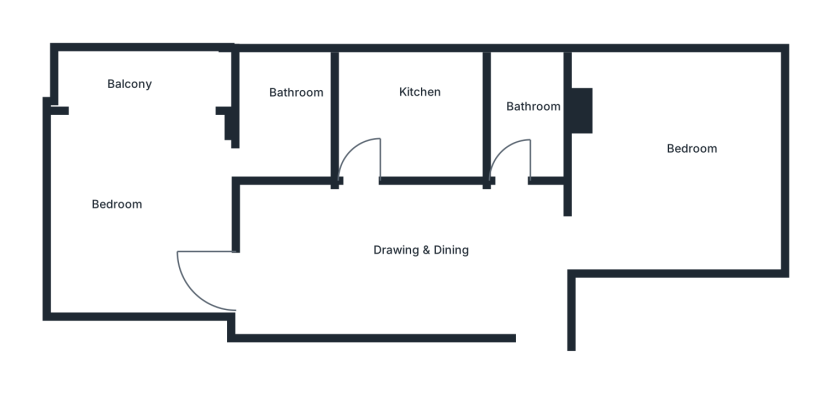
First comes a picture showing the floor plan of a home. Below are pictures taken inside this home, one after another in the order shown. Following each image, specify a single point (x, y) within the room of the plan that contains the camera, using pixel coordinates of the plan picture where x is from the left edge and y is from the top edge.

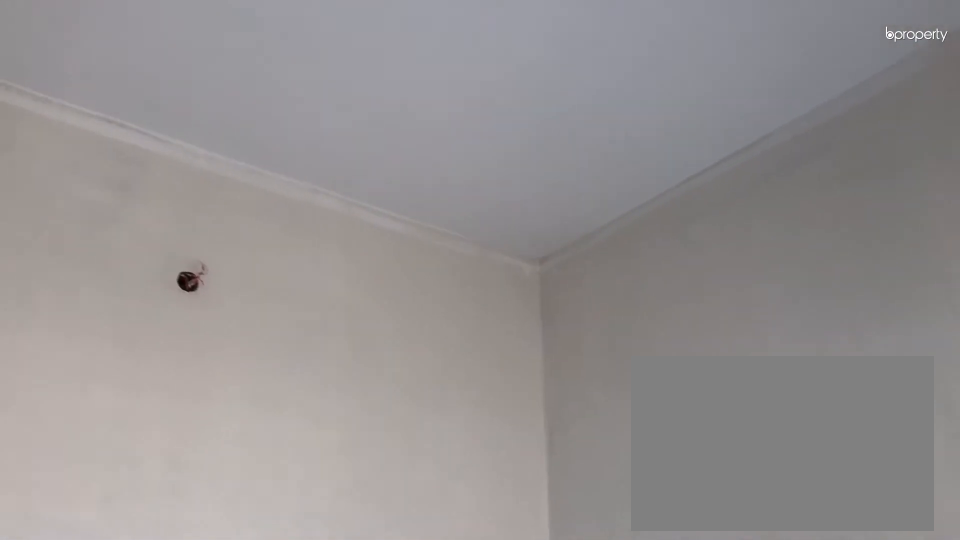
(147, 171)
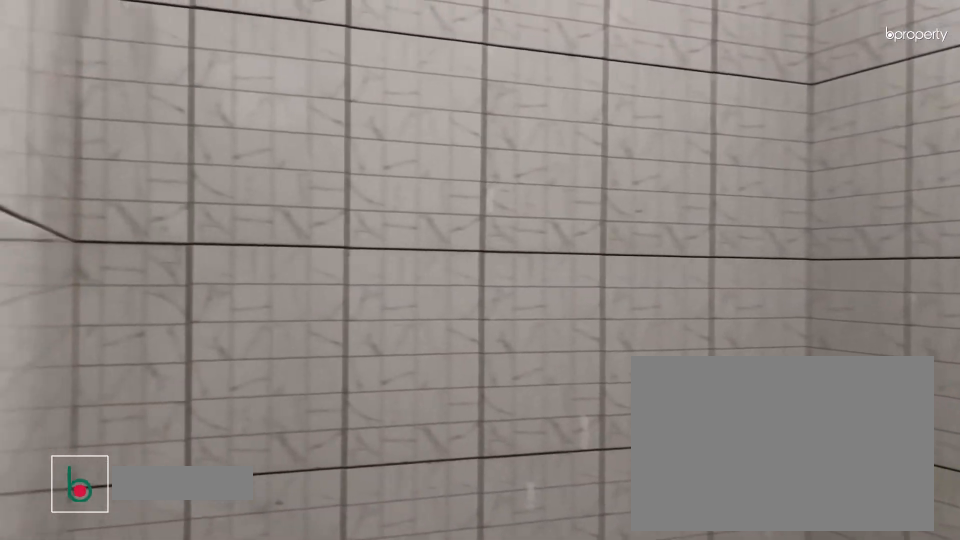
(294, 120)
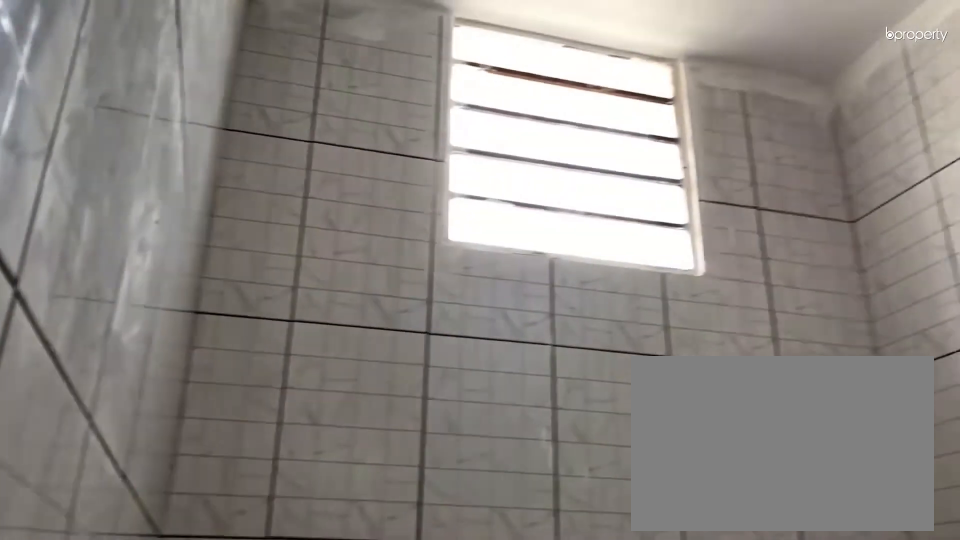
(294, 120)
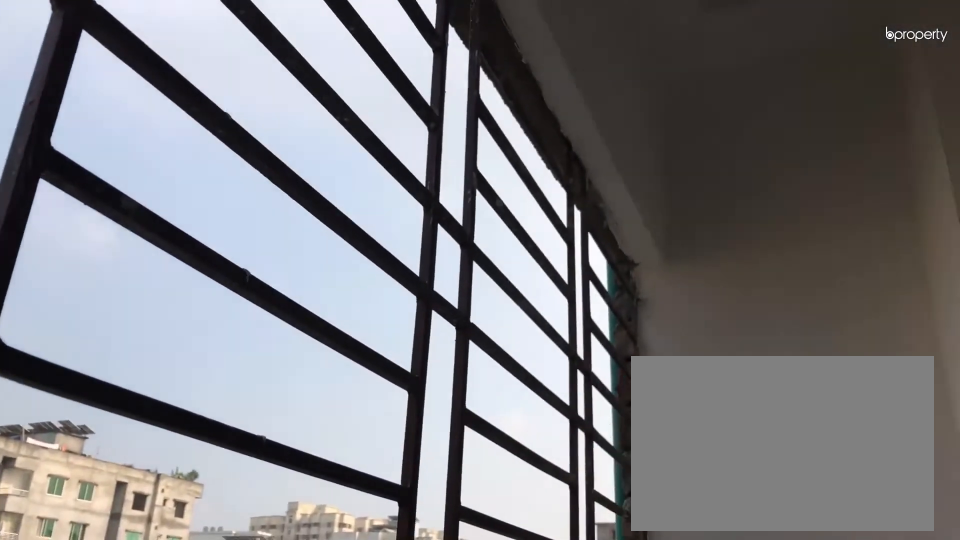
(144, 82)
